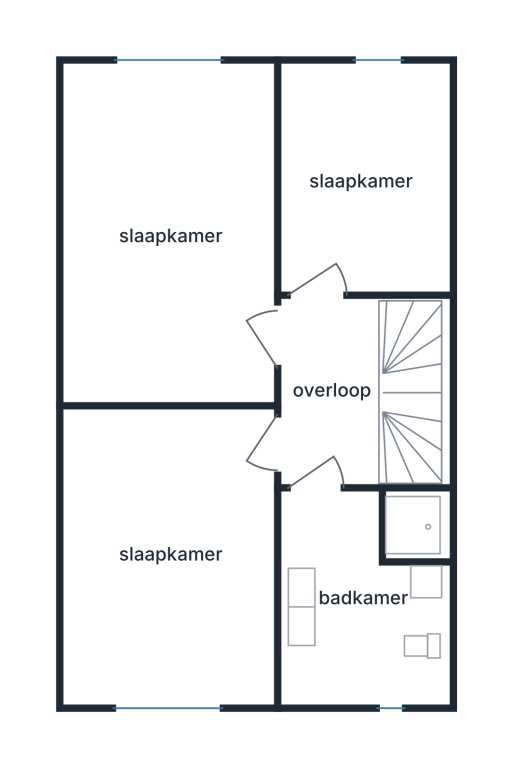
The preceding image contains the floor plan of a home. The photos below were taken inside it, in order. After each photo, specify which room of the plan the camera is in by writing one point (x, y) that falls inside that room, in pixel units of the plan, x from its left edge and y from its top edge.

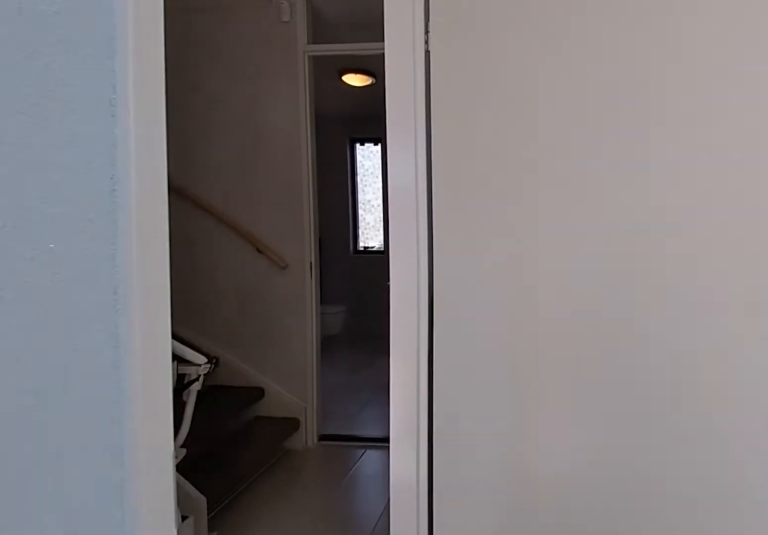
(125, 163)
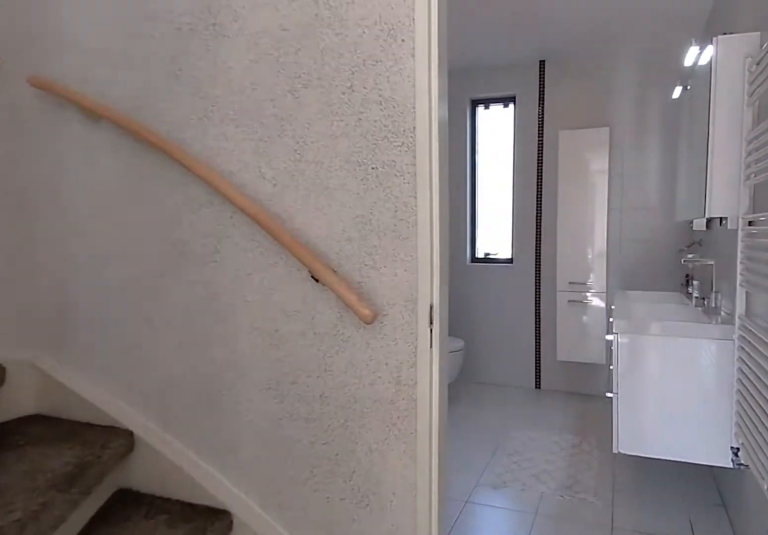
(363, 390)
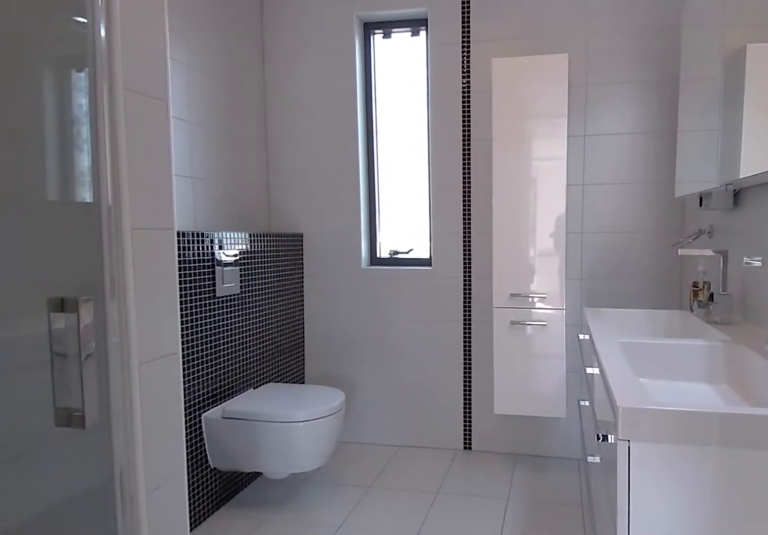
(362, 595)
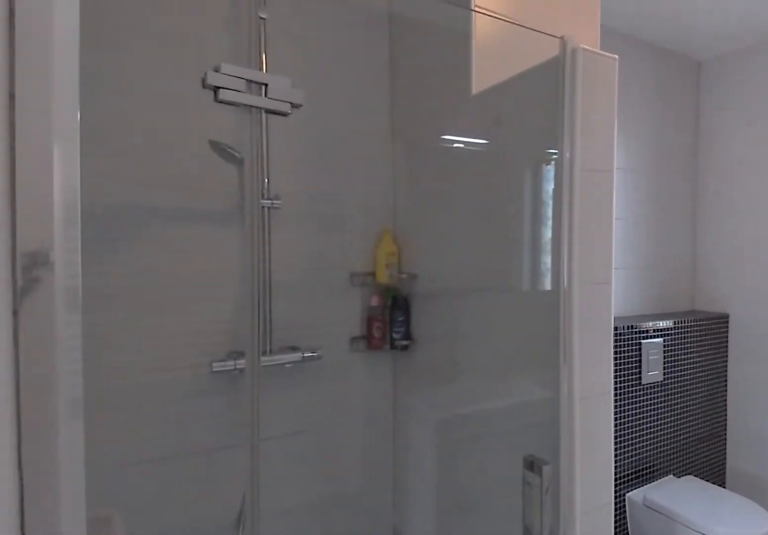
(362, 595)
